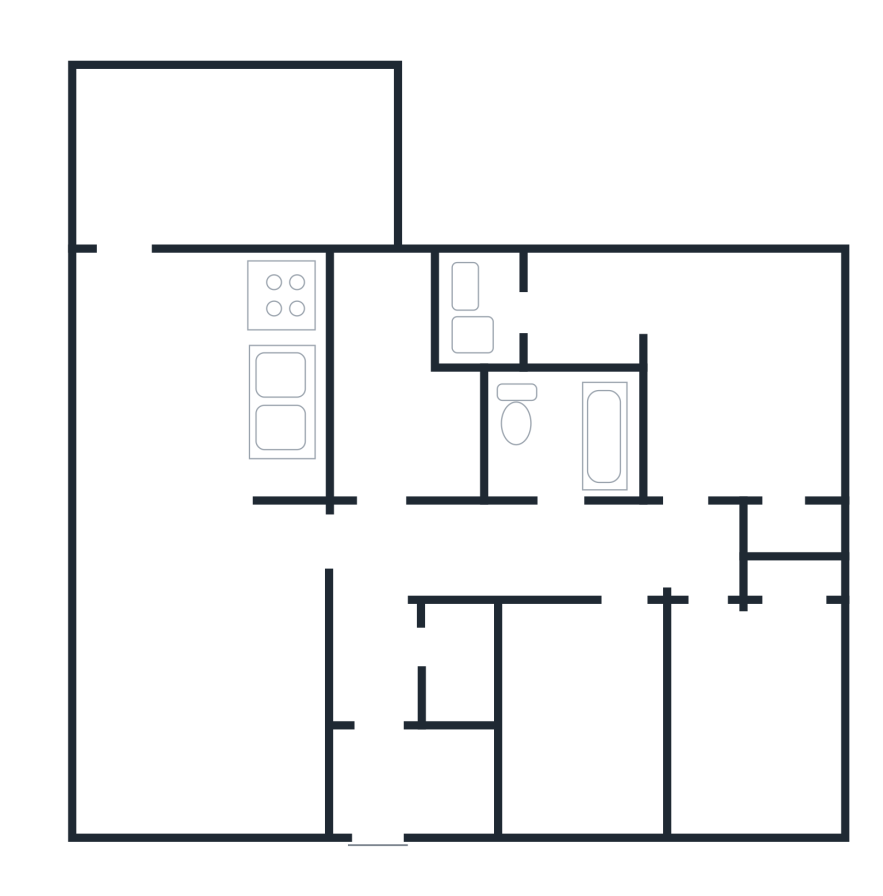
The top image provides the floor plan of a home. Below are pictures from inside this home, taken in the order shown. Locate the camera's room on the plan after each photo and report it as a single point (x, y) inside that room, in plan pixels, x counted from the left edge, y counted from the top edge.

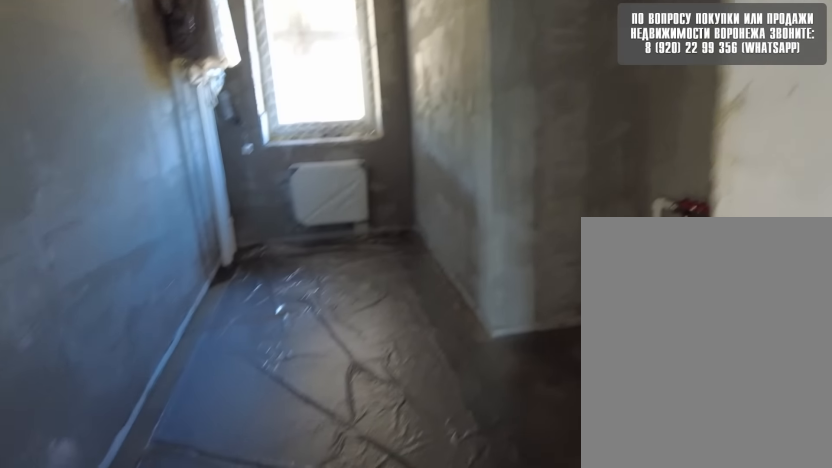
(405, 488)
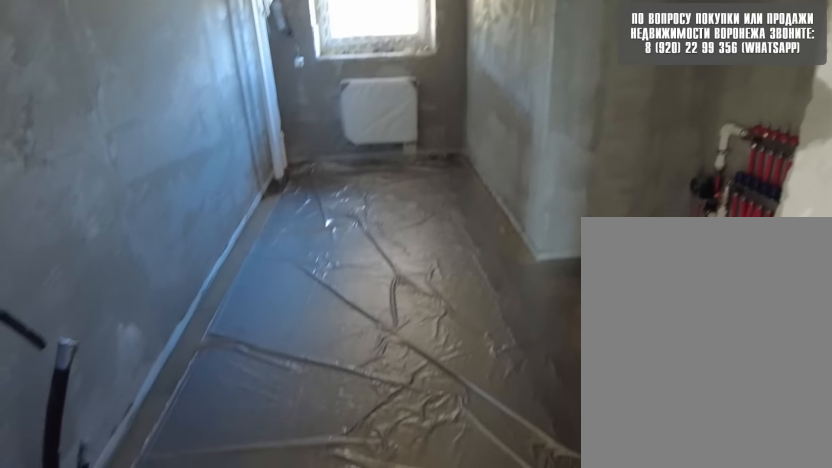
(409, 466)
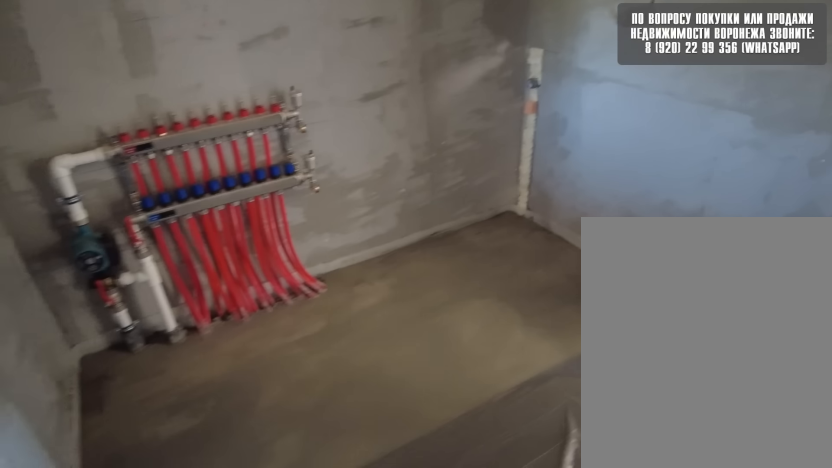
(413, 448)
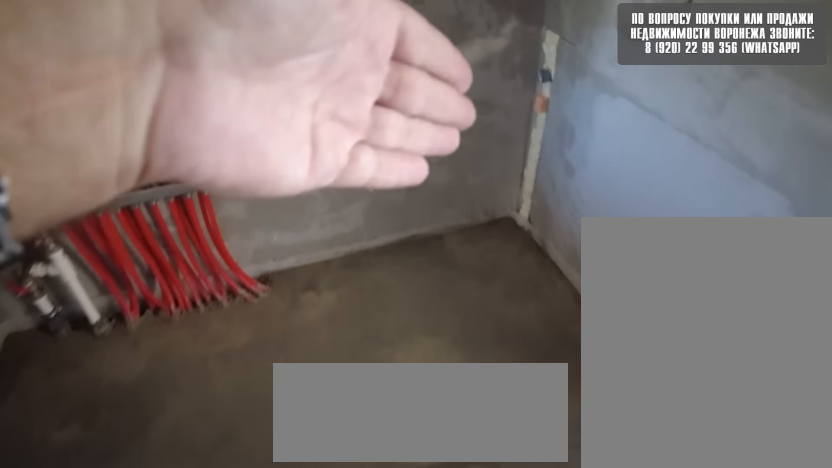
(412, 448)
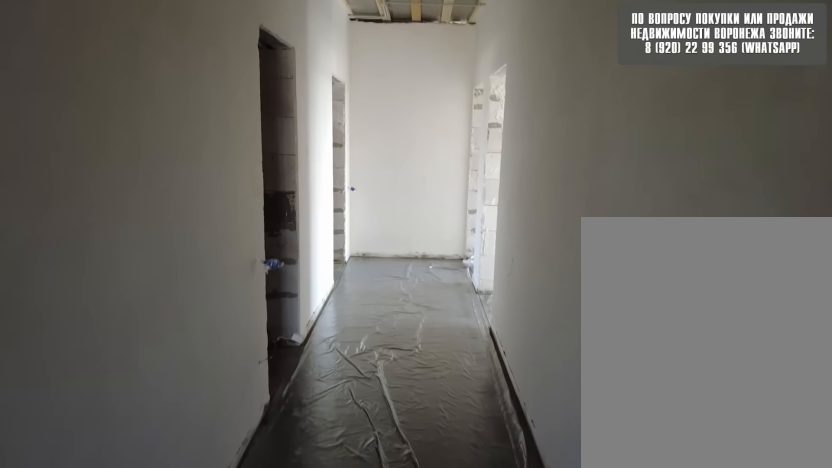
(393, 580)
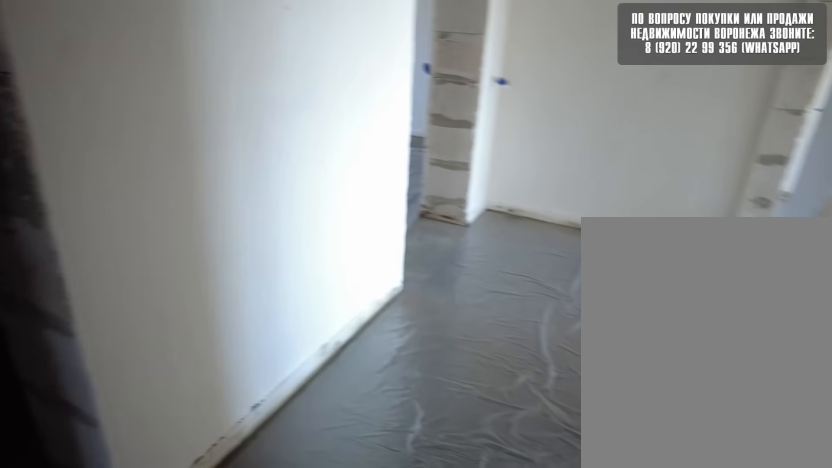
(586, 580)
